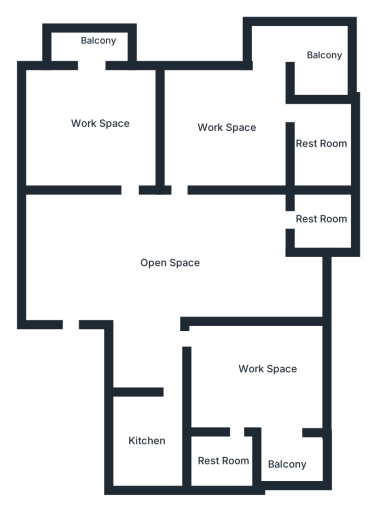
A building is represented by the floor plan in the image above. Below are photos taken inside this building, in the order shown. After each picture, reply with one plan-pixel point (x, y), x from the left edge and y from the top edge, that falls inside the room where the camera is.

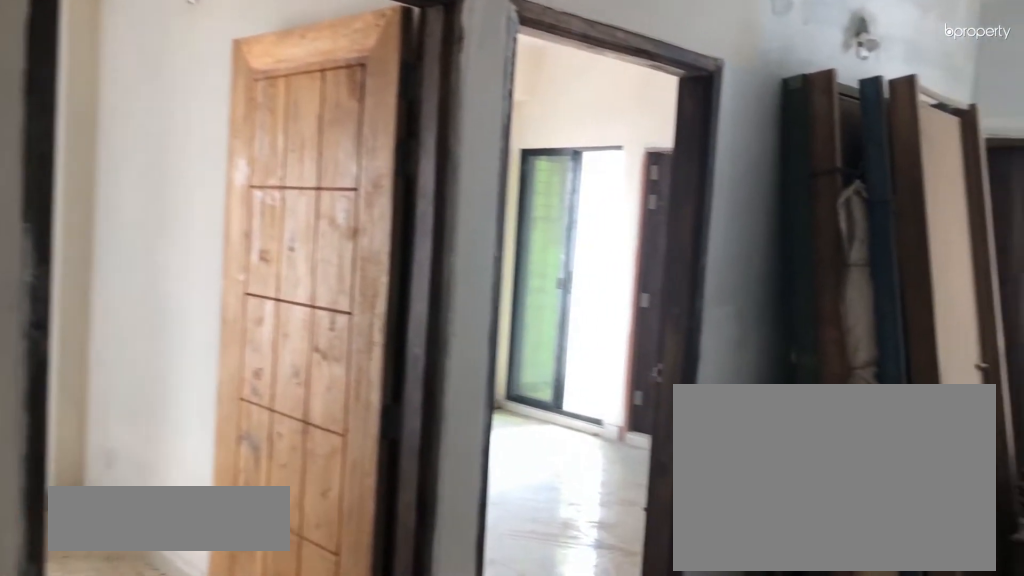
(165, 277)
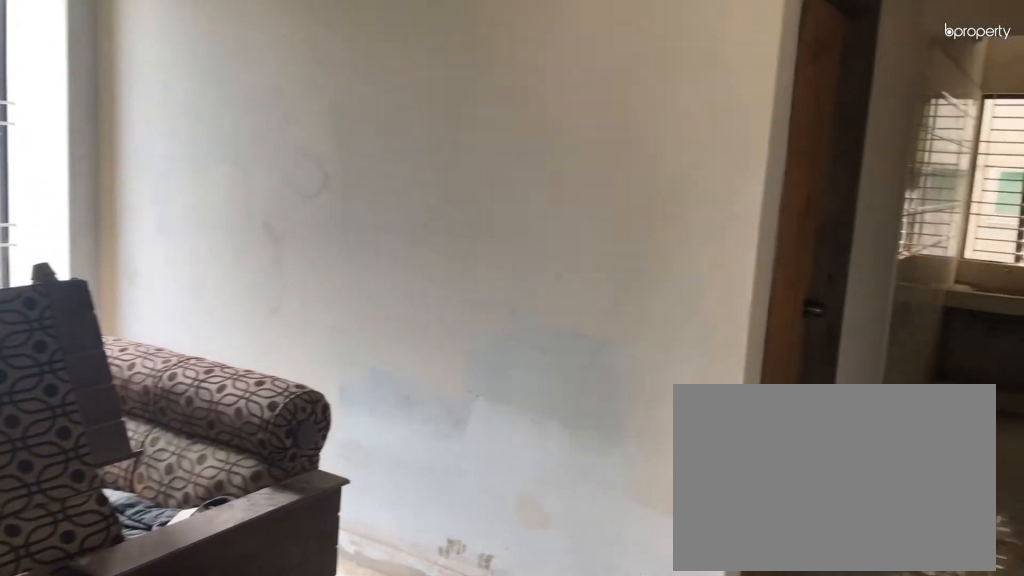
(165, 277)
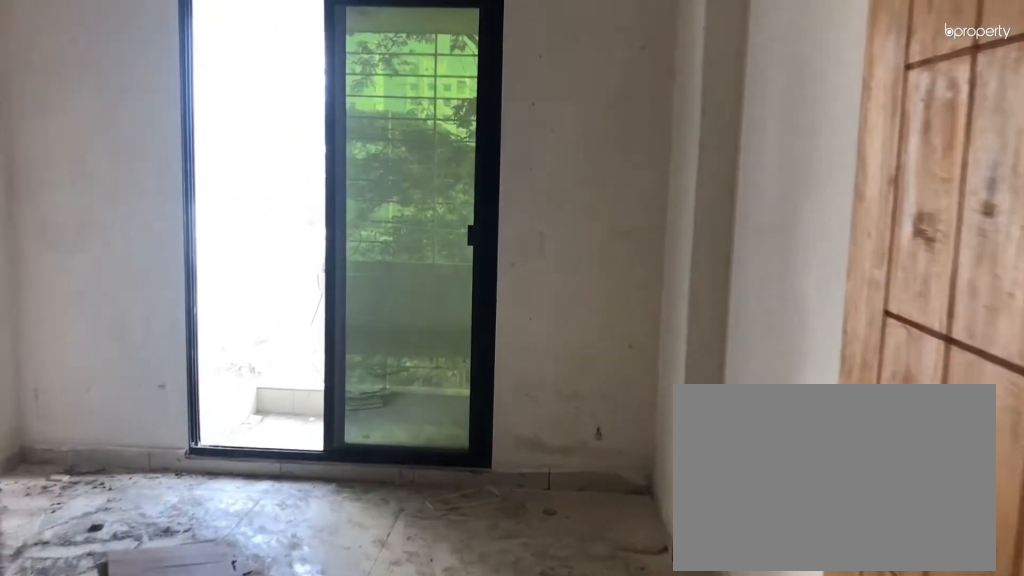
(100, 120)
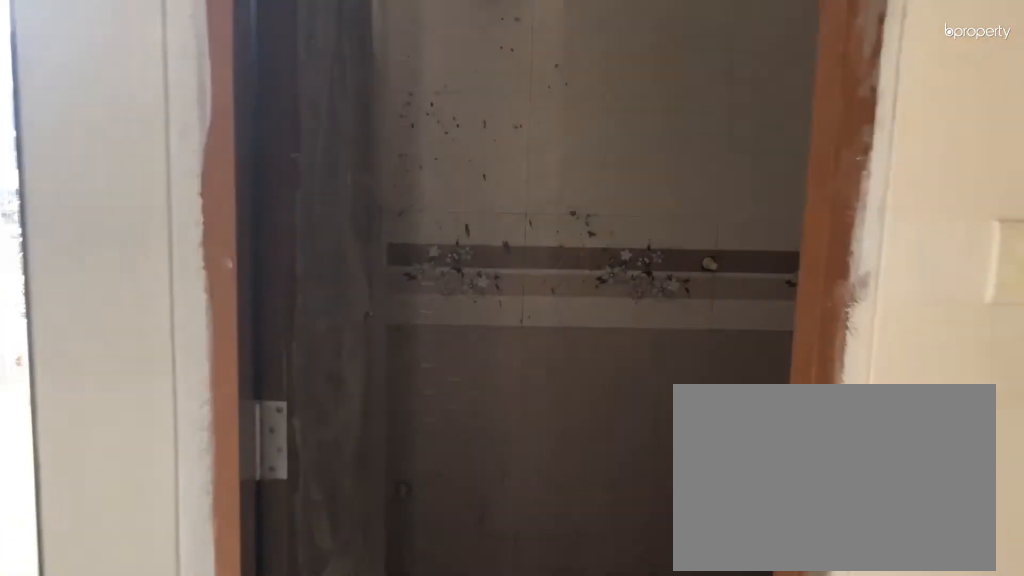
(295, 116)
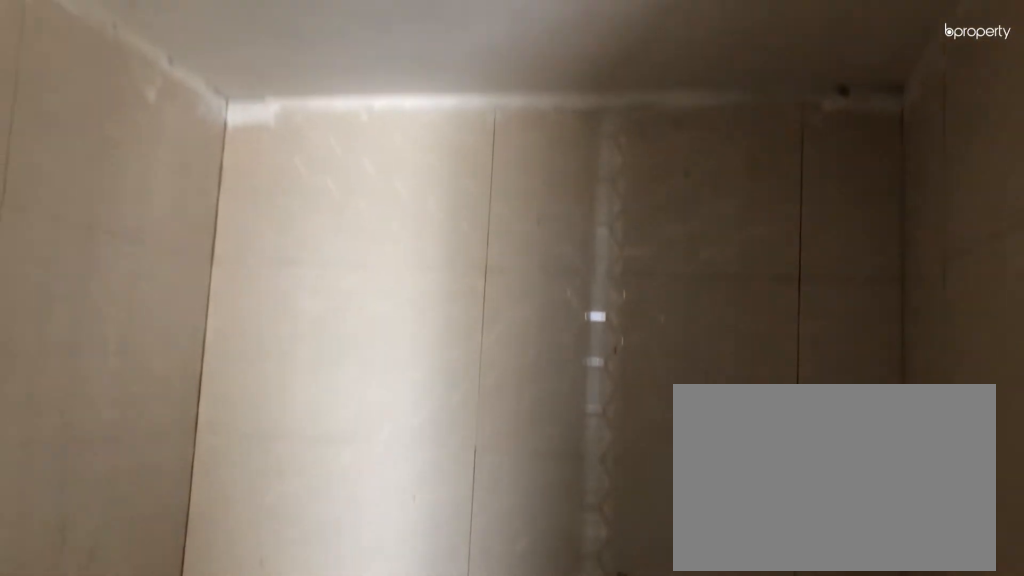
(324, 145)
